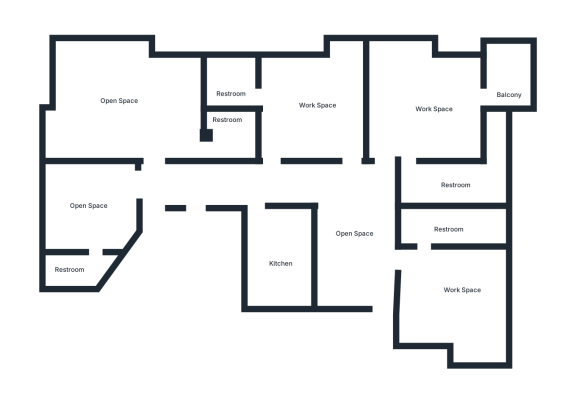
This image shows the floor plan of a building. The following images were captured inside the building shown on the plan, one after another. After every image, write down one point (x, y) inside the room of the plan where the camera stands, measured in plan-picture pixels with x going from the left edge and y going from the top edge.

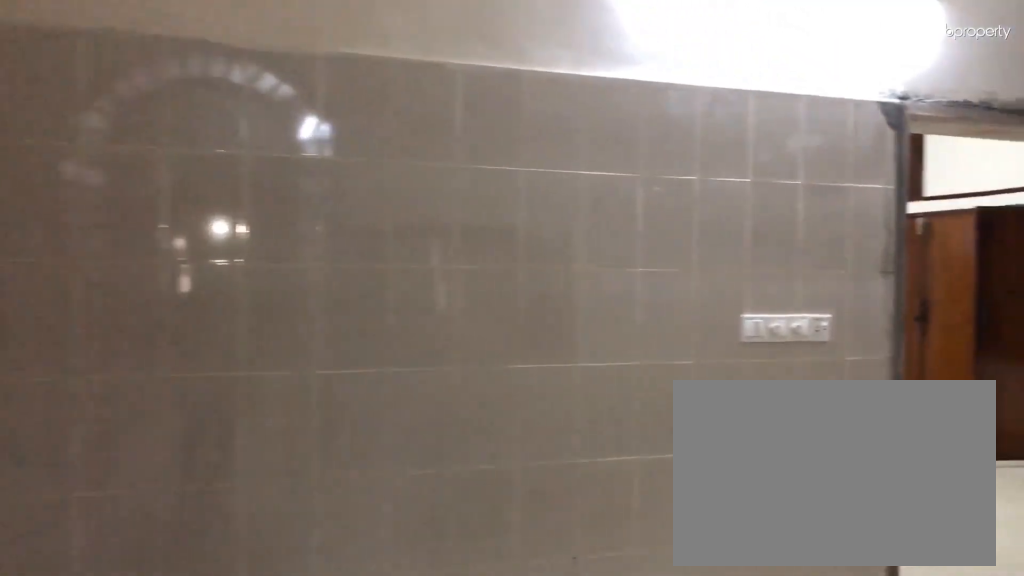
(345, 189)
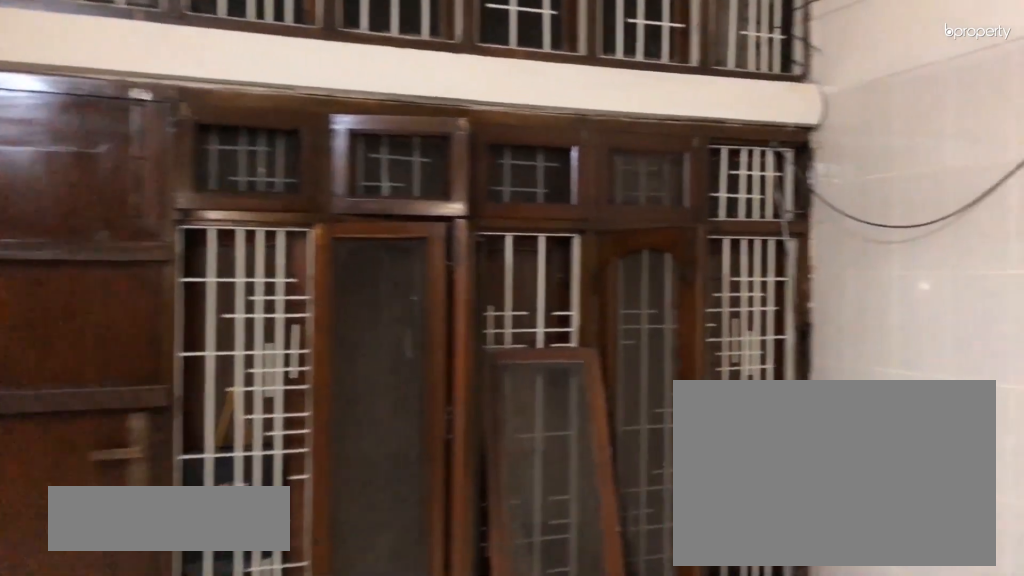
(362, 250)
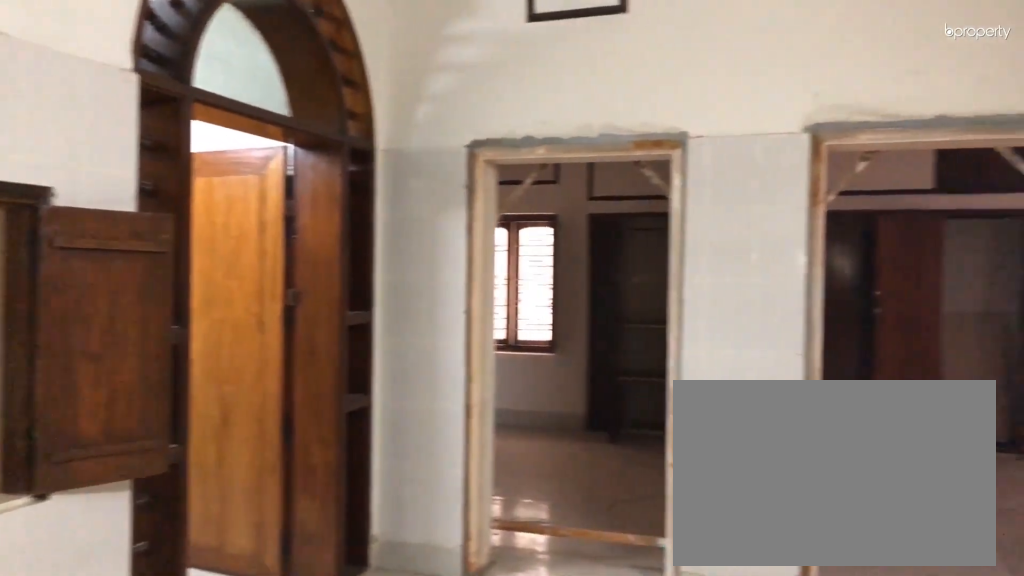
(367, 258)
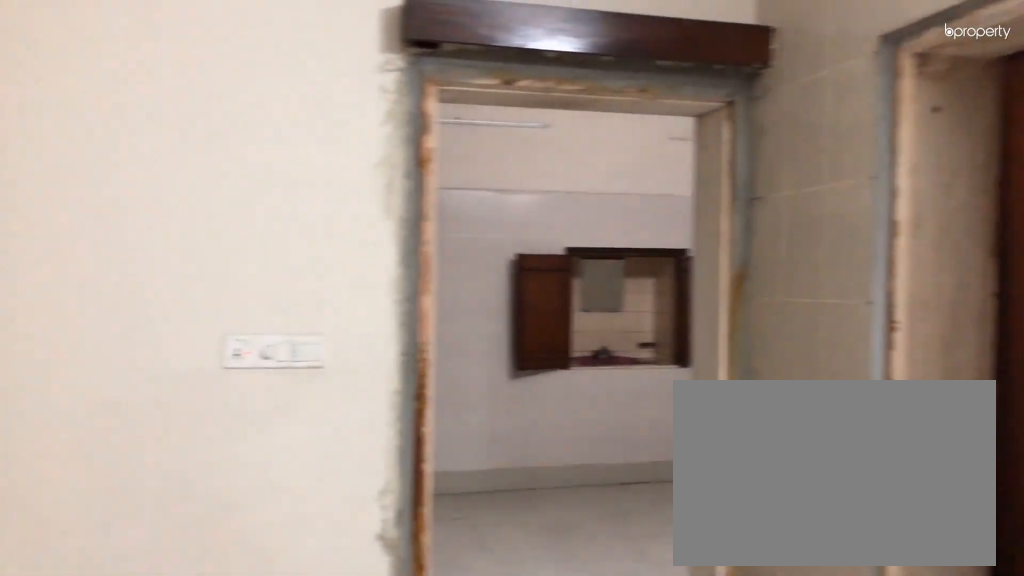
(449, 290)
